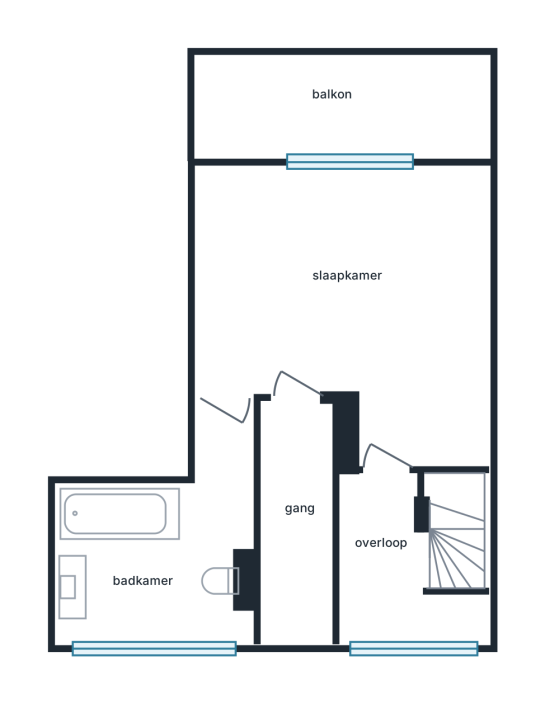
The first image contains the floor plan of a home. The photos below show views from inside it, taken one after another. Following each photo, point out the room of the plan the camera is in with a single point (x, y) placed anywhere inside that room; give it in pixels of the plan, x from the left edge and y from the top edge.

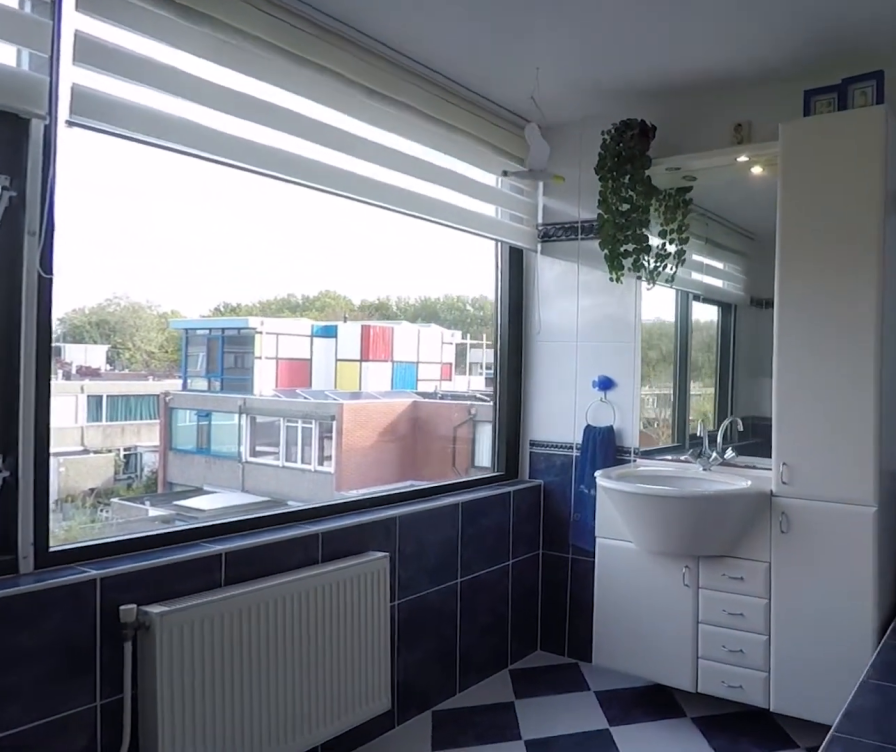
(226, 442)
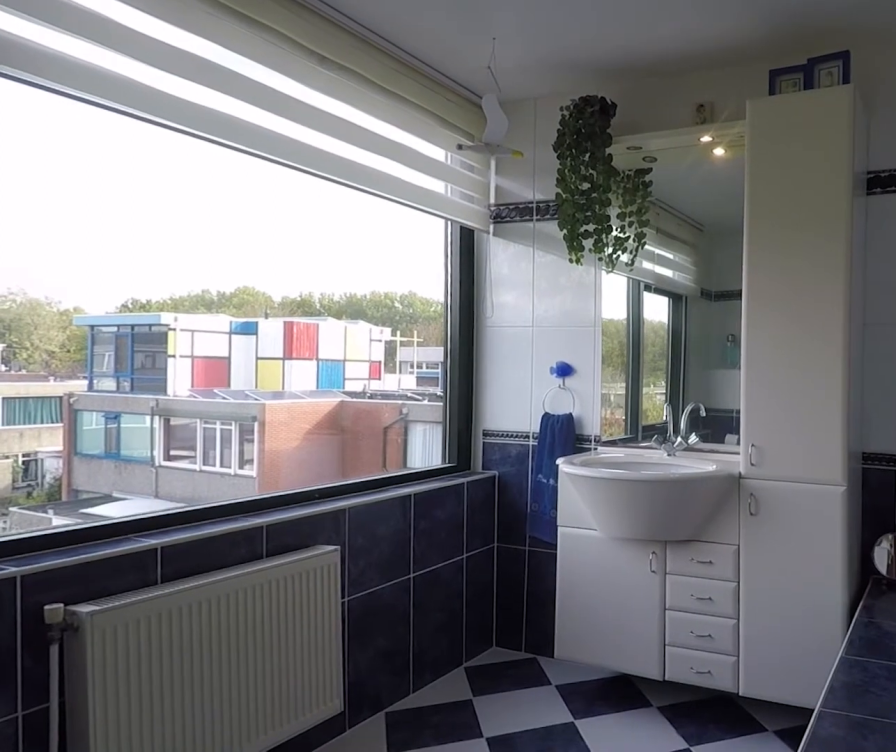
(226, 442)
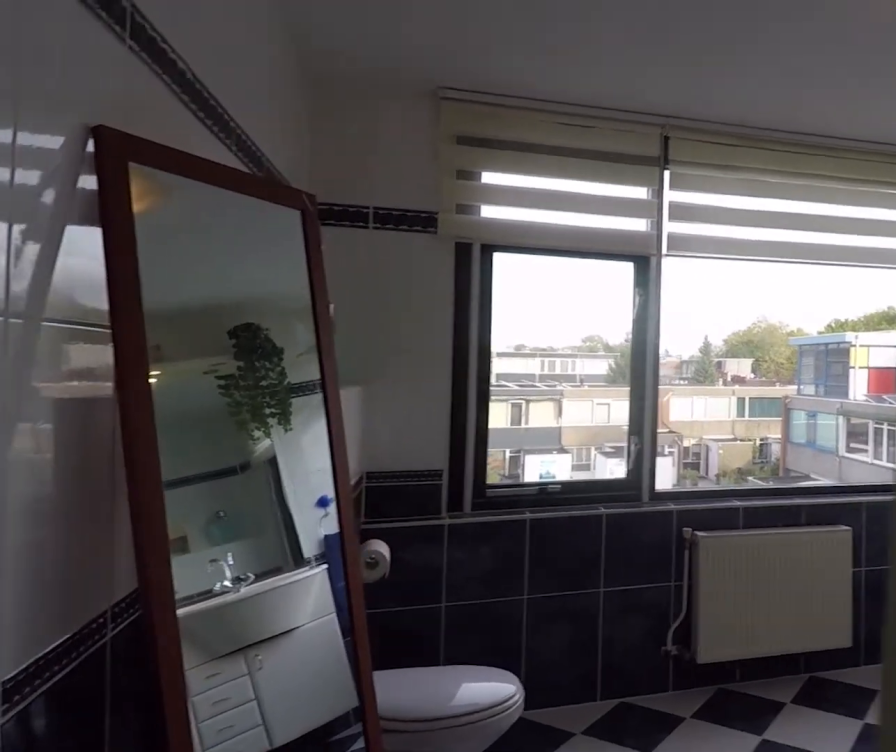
(96, 588)
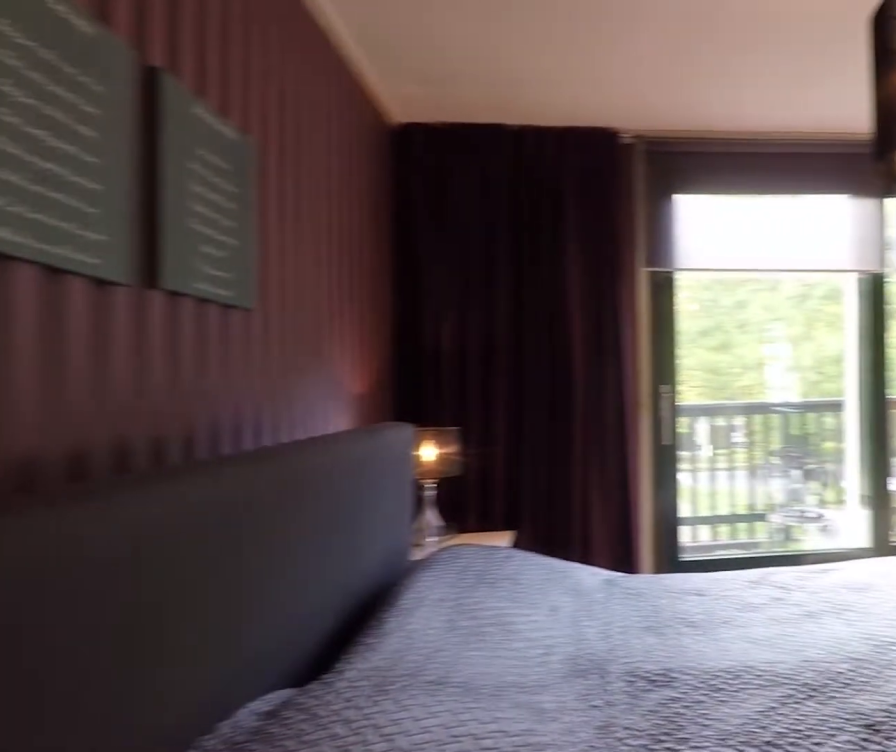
(327, 282)
